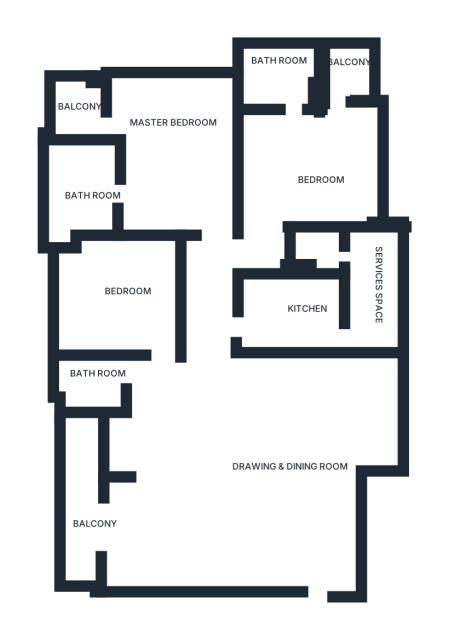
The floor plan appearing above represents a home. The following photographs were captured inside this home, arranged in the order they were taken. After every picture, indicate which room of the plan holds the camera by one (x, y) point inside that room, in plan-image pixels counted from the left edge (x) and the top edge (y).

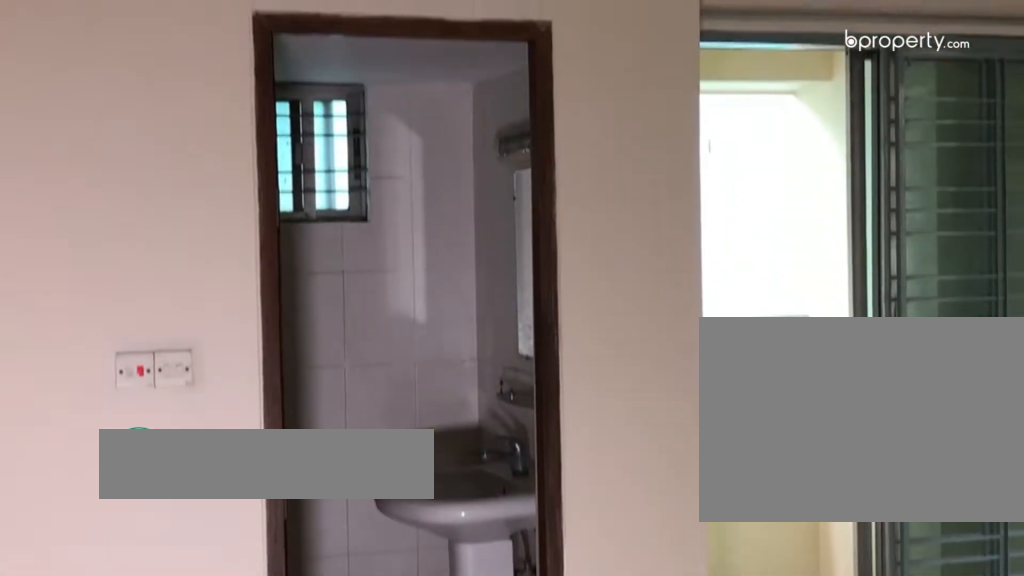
(294, 158)
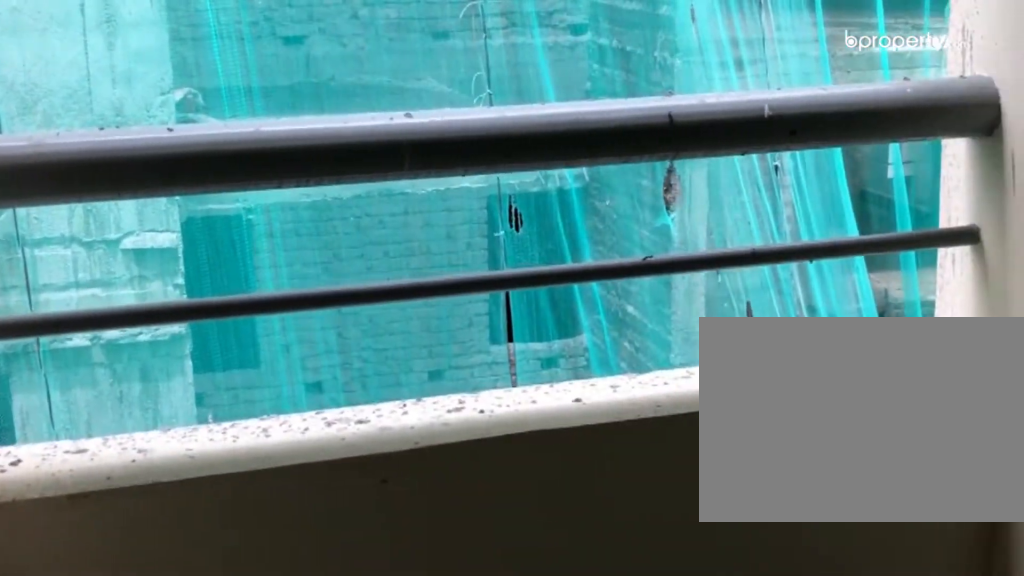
(342, 79)
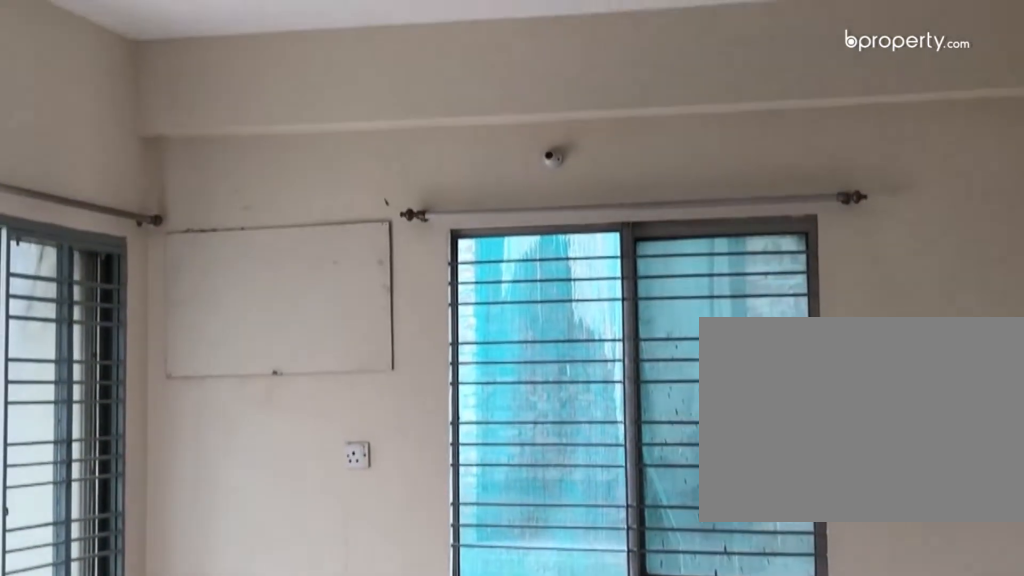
(149, 130)
